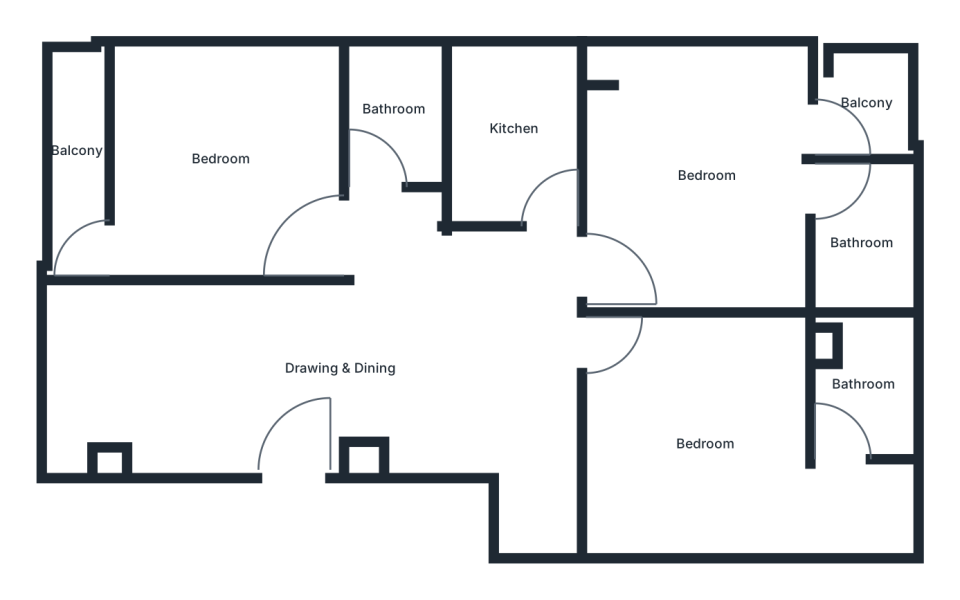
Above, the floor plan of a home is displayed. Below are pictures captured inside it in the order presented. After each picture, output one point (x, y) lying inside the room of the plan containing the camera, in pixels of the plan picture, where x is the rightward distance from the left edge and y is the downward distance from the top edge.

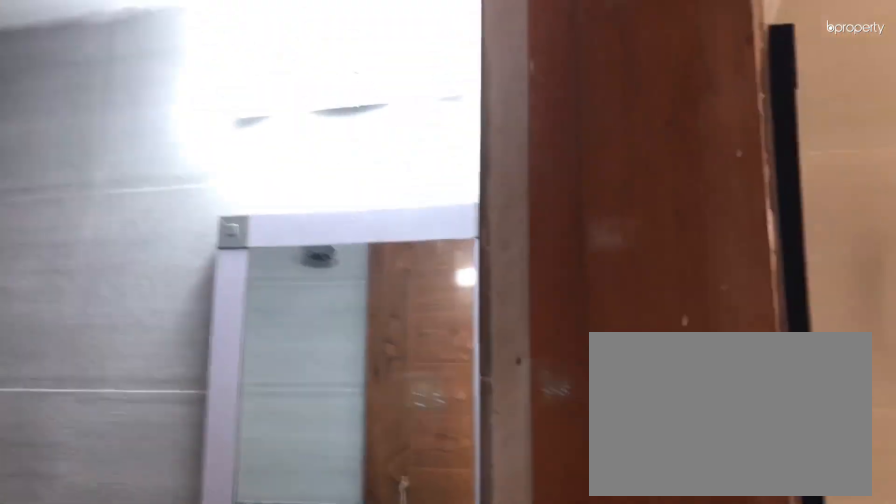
(393, 119)
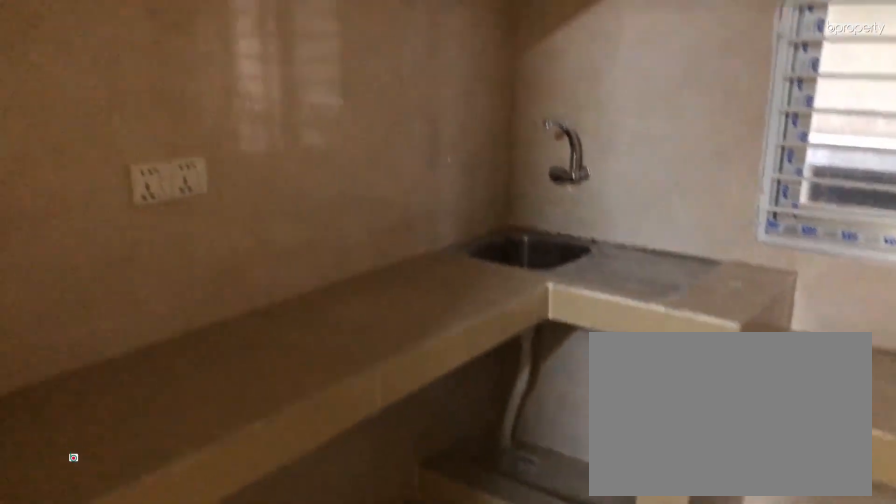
(511, 132)
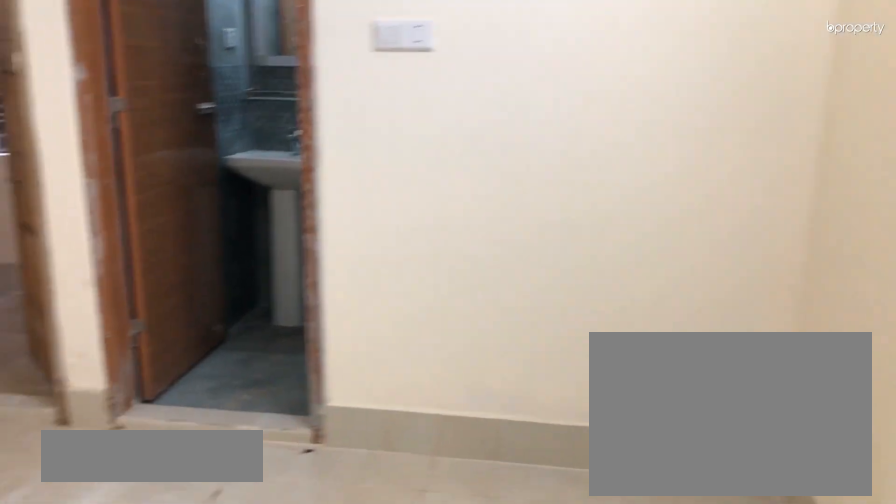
(701, 179)
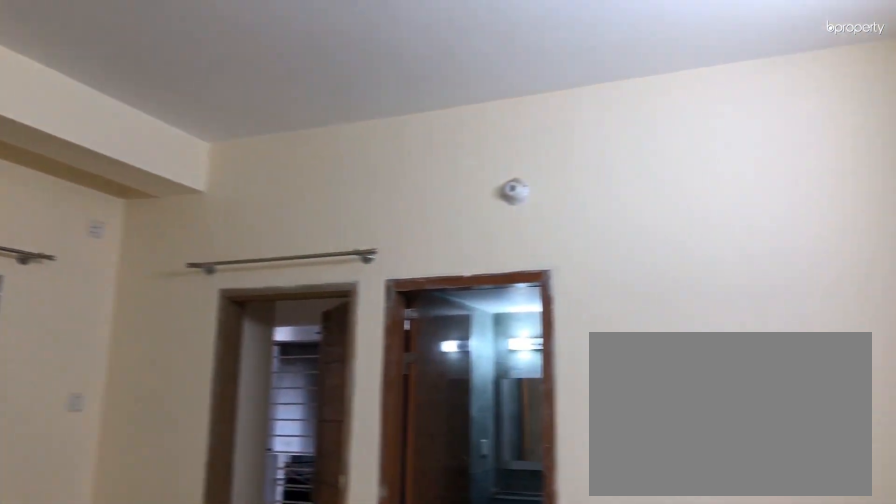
(701, 179)
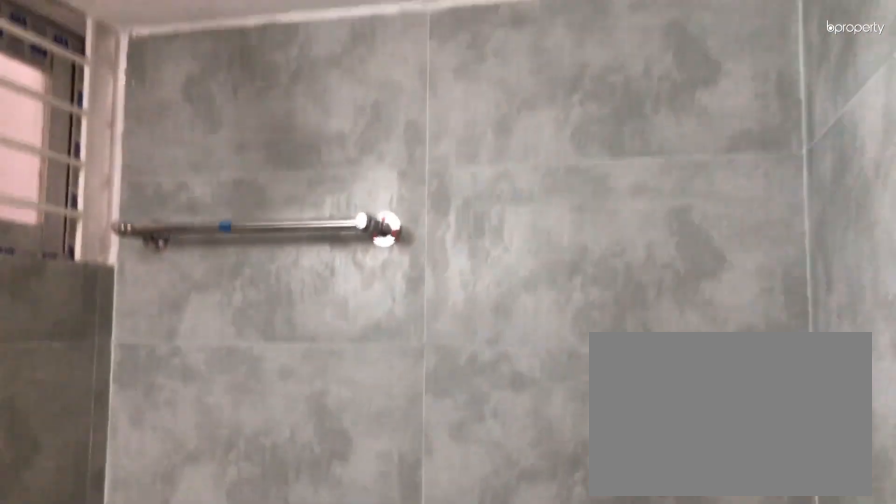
(857, 236)
